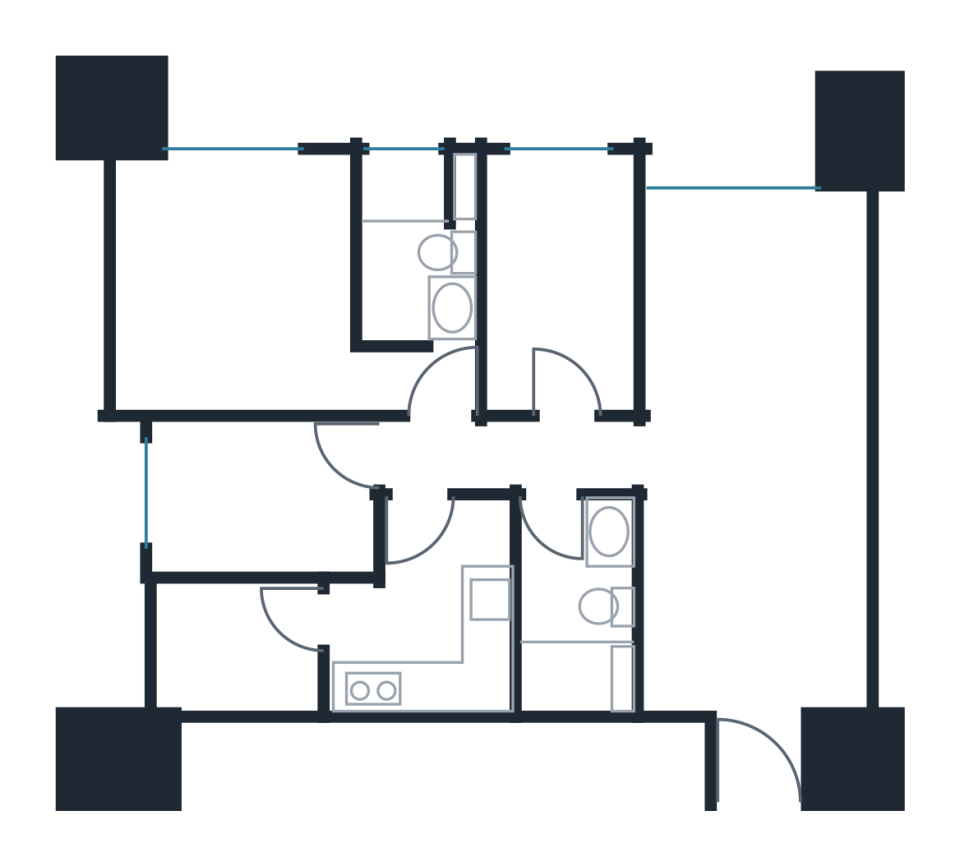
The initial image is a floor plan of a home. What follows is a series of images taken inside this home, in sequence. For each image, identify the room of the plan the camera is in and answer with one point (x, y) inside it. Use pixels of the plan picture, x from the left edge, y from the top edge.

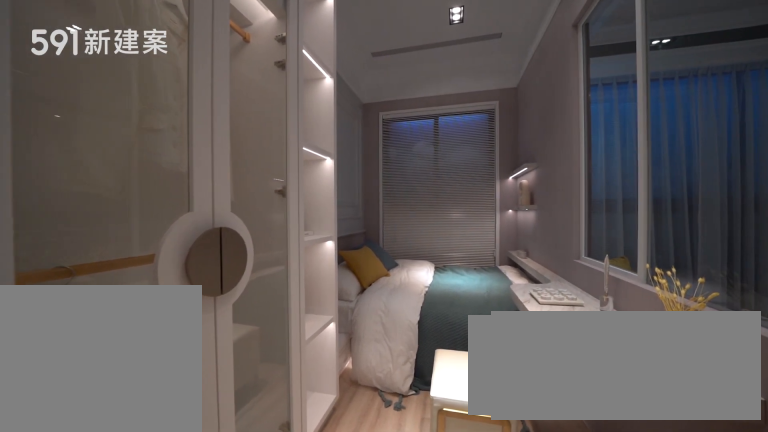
(558, 280)
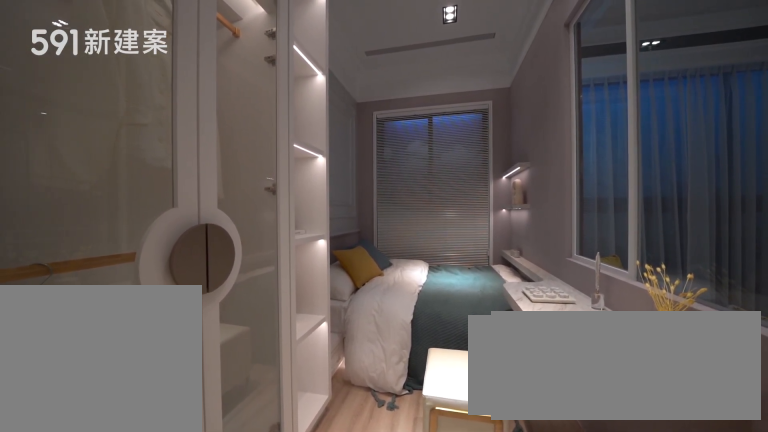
(558, 280)
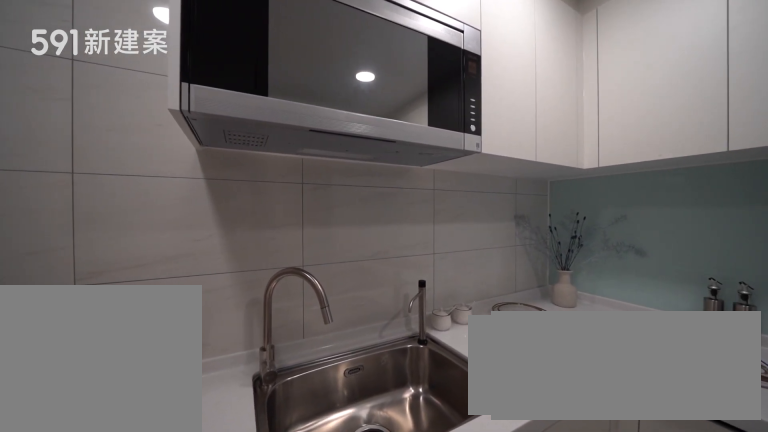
(432, 612)
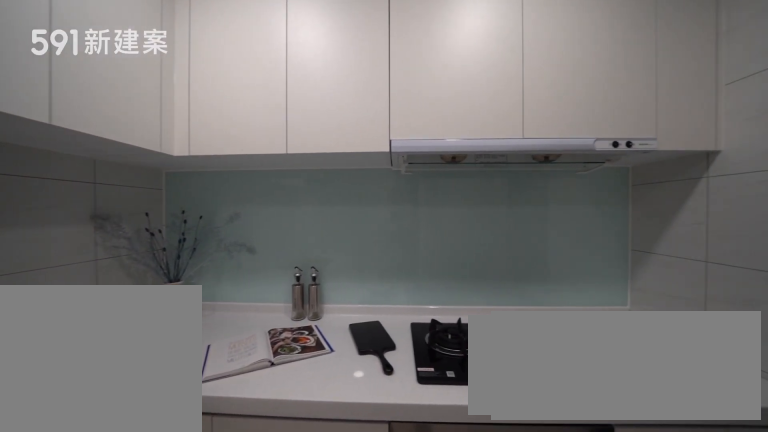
(432, 612)
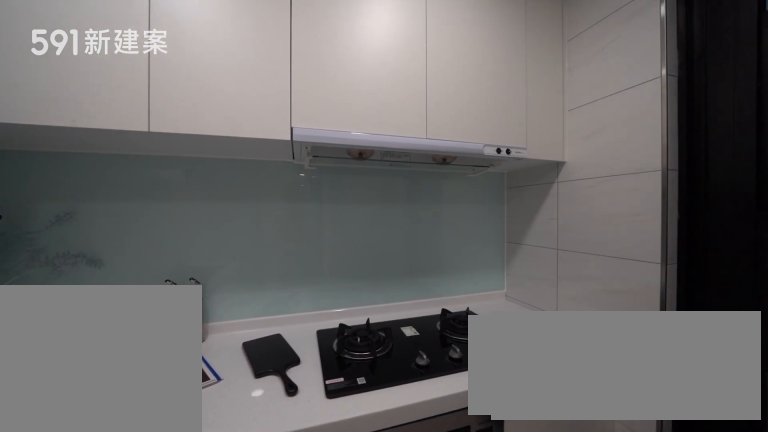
(432, 612)
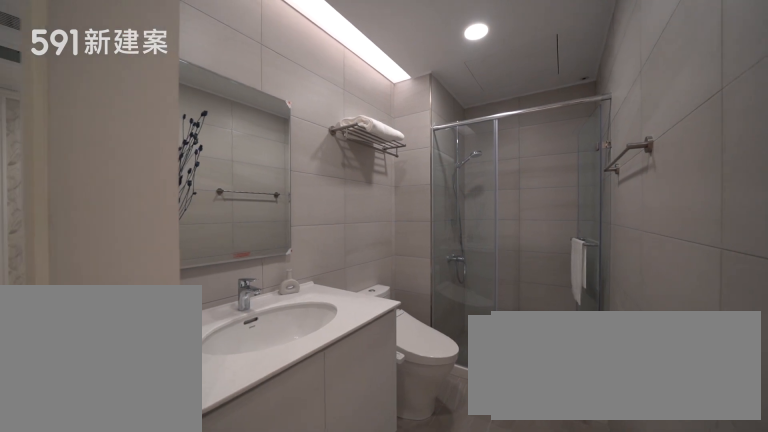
(573, 603)
